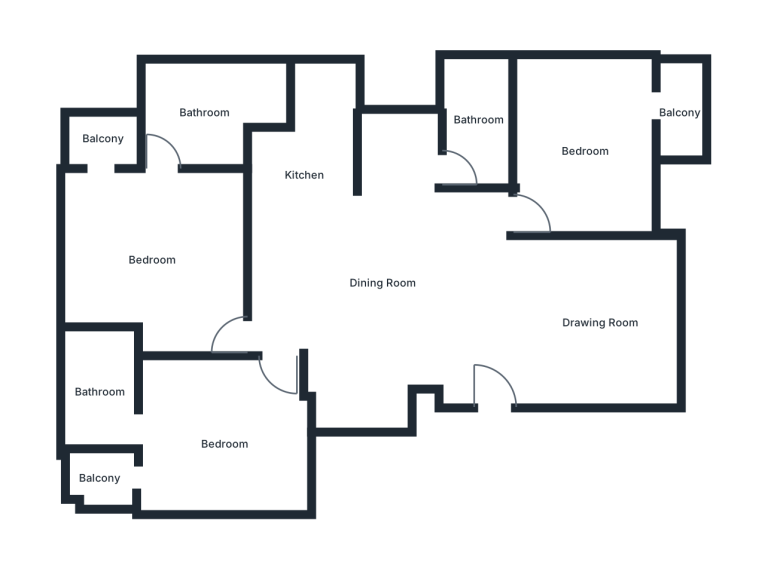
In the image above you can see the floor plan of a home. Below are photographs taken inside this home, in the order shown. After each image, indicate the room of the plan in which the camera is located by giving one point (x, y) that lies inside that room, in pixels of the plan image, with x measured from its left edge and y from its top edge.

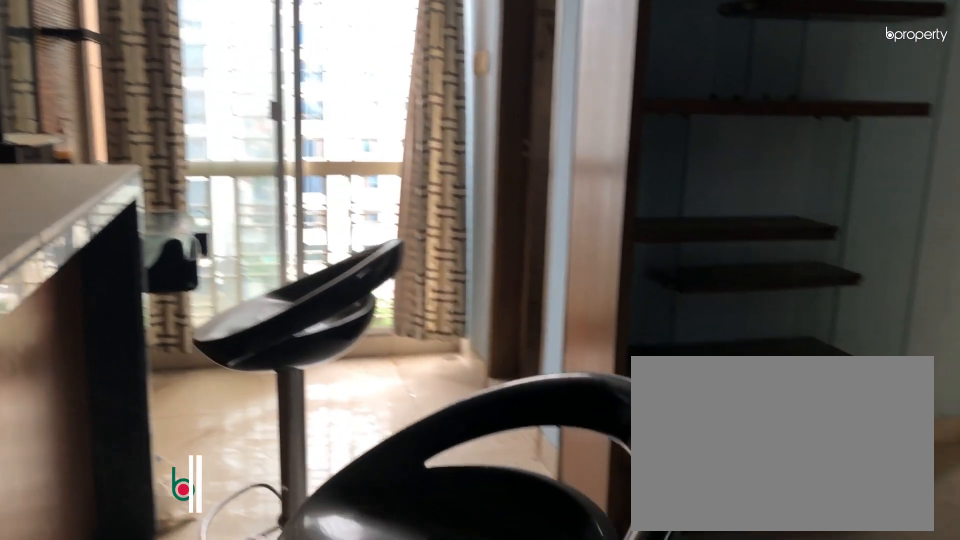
(381, 283)
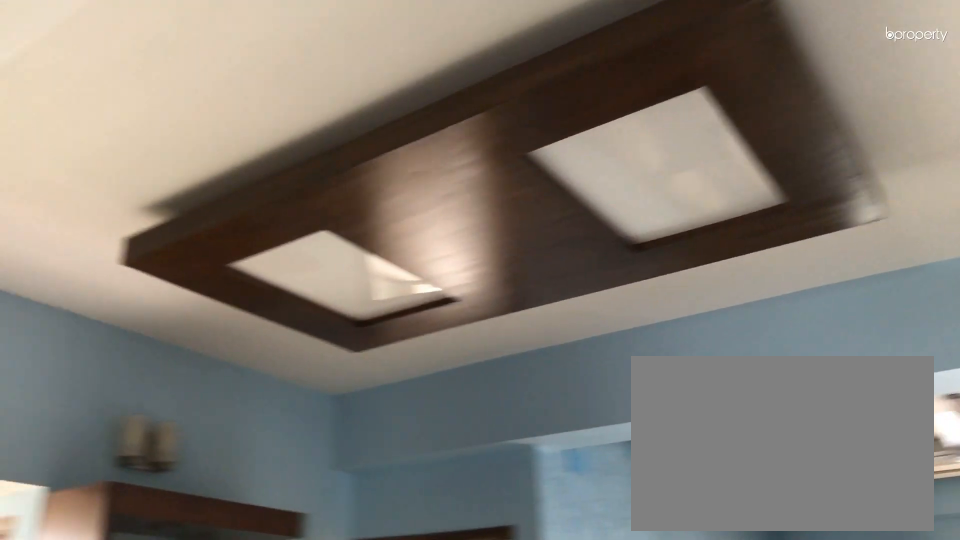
(381, 283)
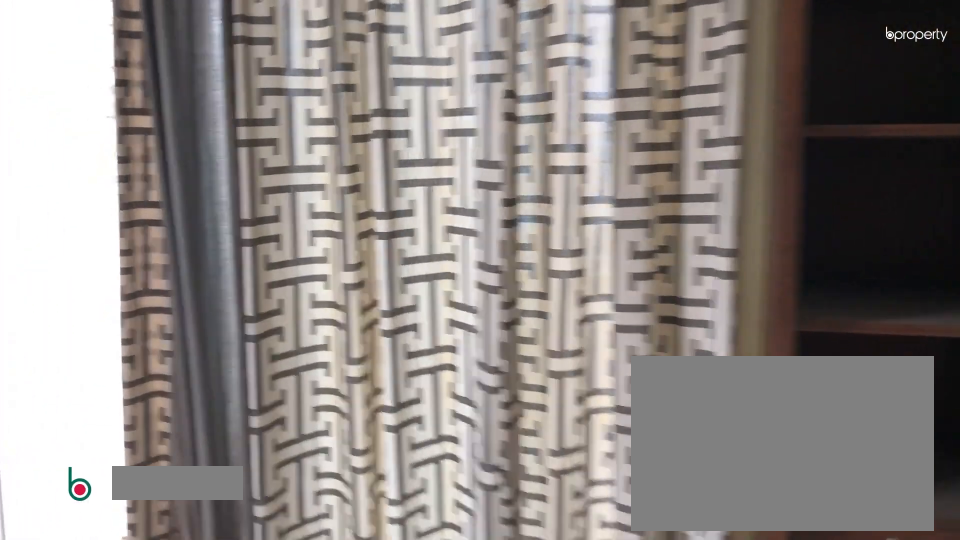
(586, 152)
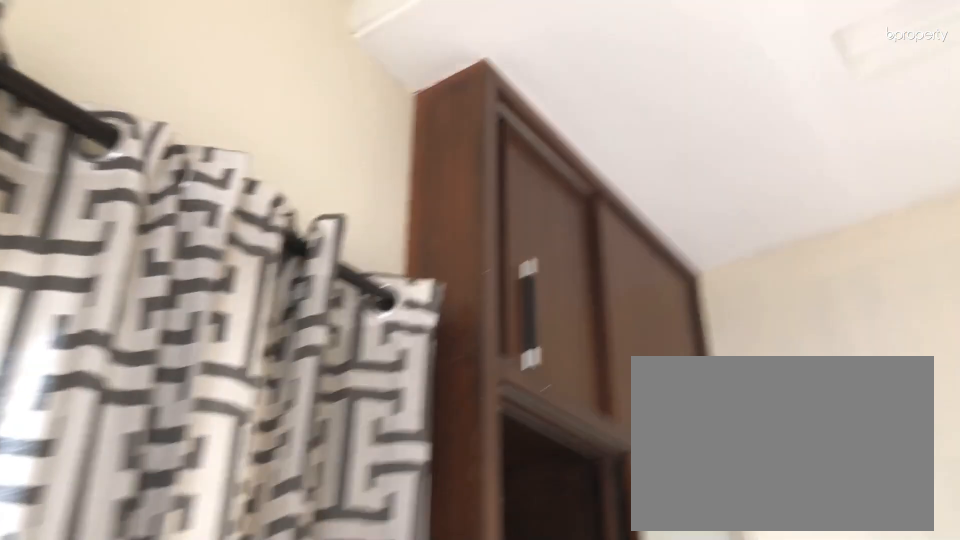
(586, 152)
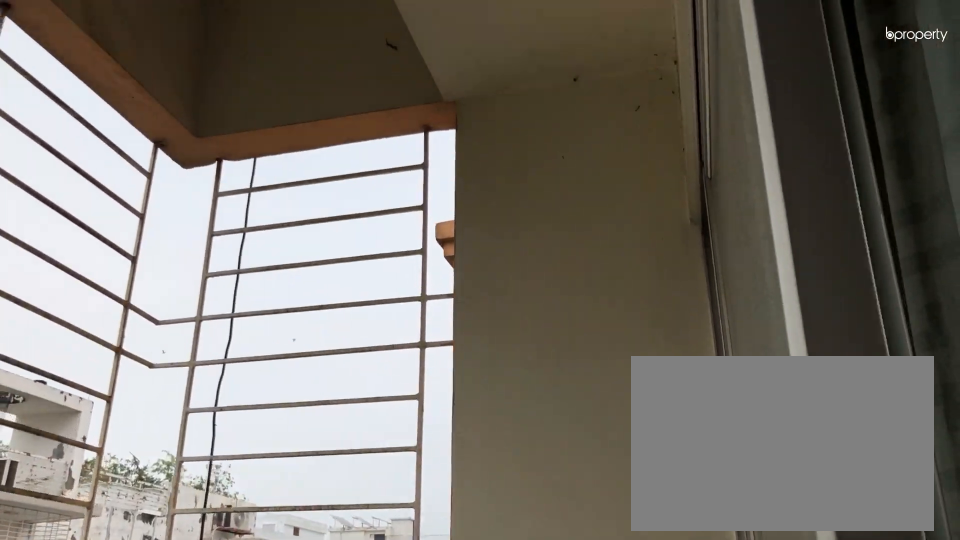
(680, 110)
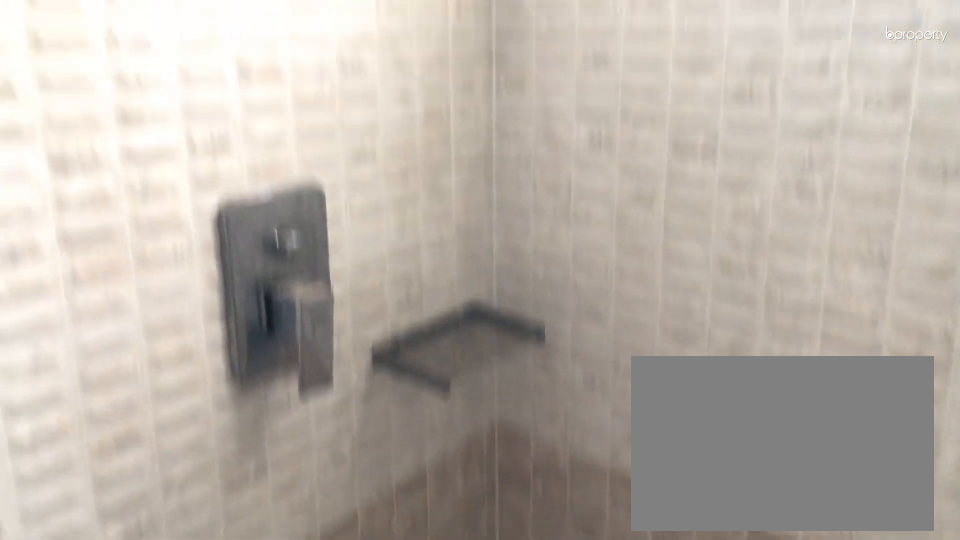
(478, 118)
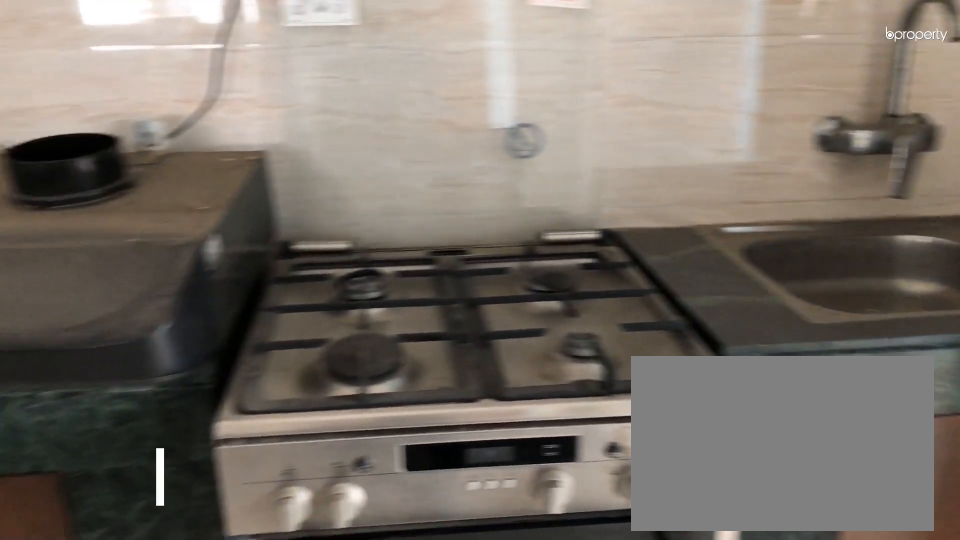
(305, 174)
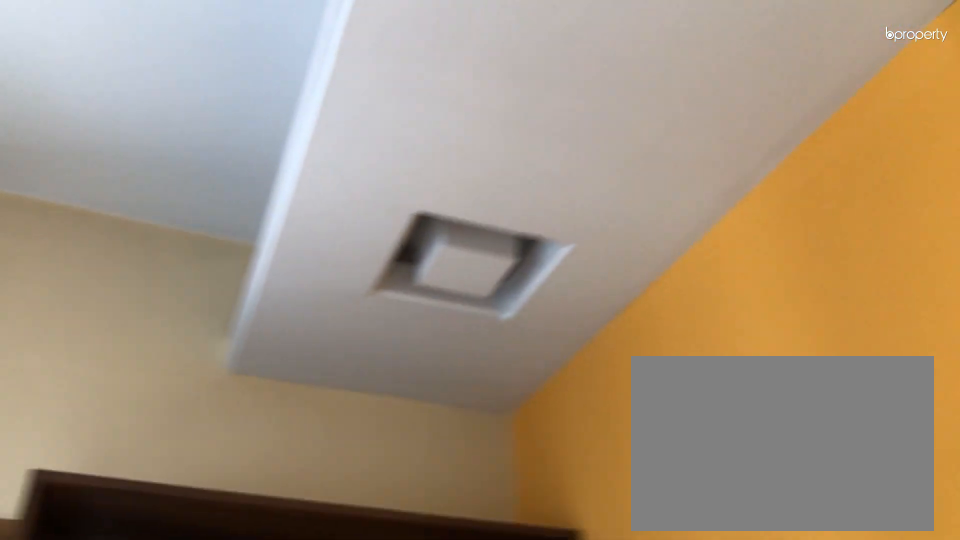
(152, 260)
